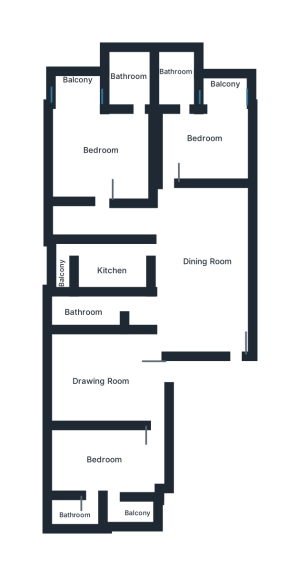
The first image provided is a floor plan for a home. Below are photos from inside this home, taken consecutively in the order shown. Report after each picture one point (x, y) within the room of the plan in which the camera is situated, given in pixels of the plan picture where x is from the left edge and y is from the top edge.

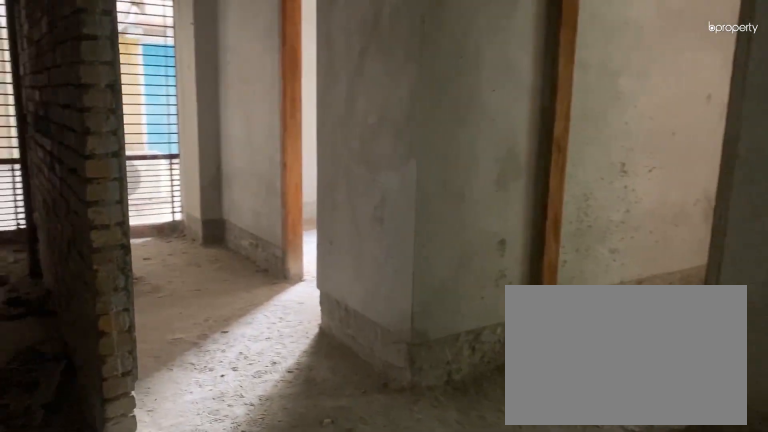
(206, 261)
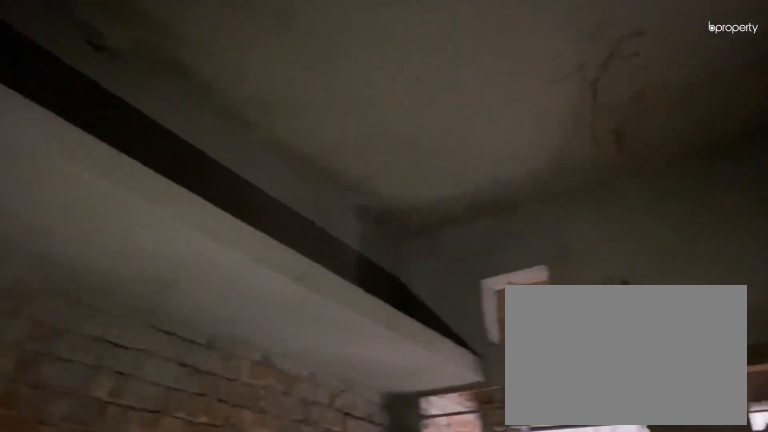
(116, 268)
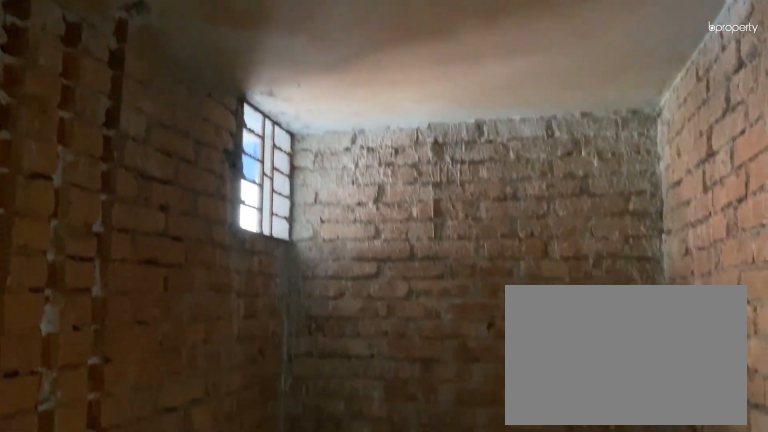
(126, 75)
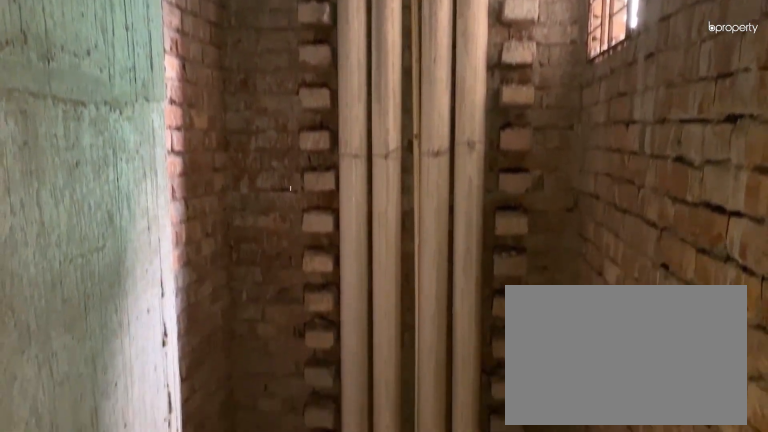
(175, 77)
